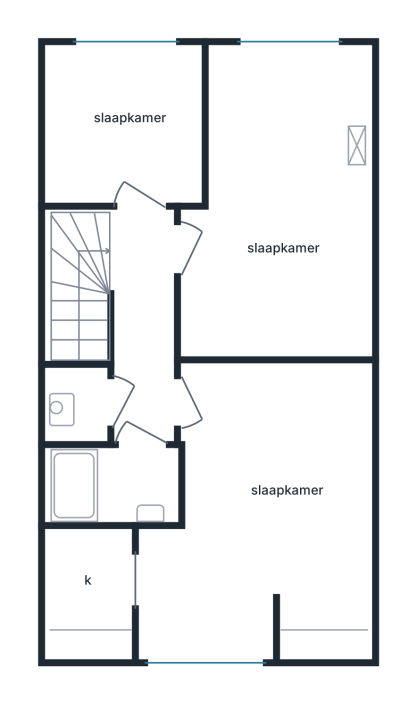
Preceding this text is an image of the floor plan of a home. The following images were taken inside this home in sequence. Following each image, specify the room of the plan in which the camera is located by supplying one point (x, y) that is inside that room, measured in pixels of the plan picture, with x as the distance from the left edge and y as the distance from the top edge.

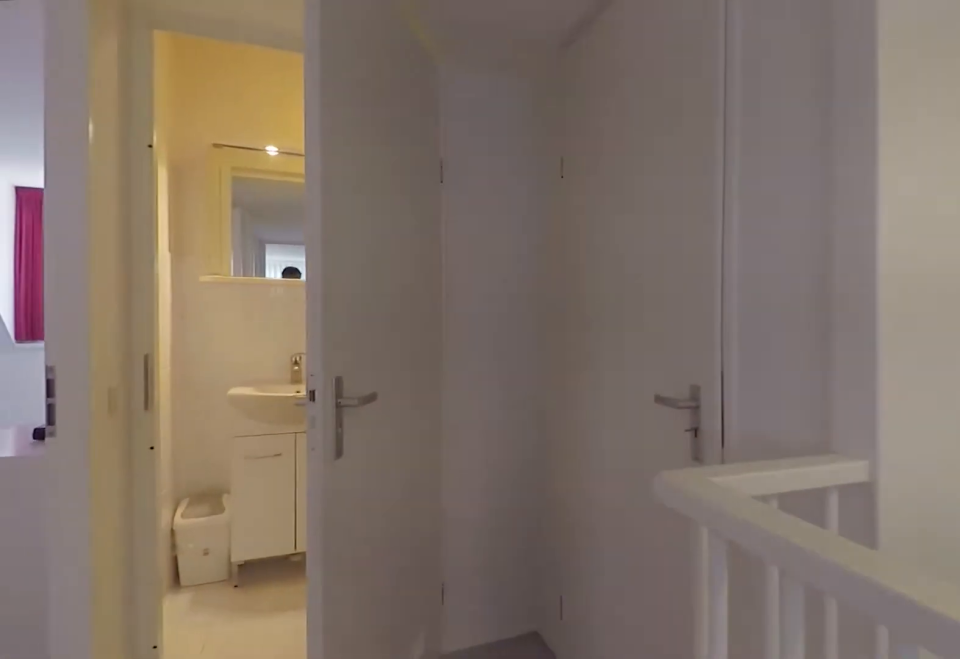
(143, 327)
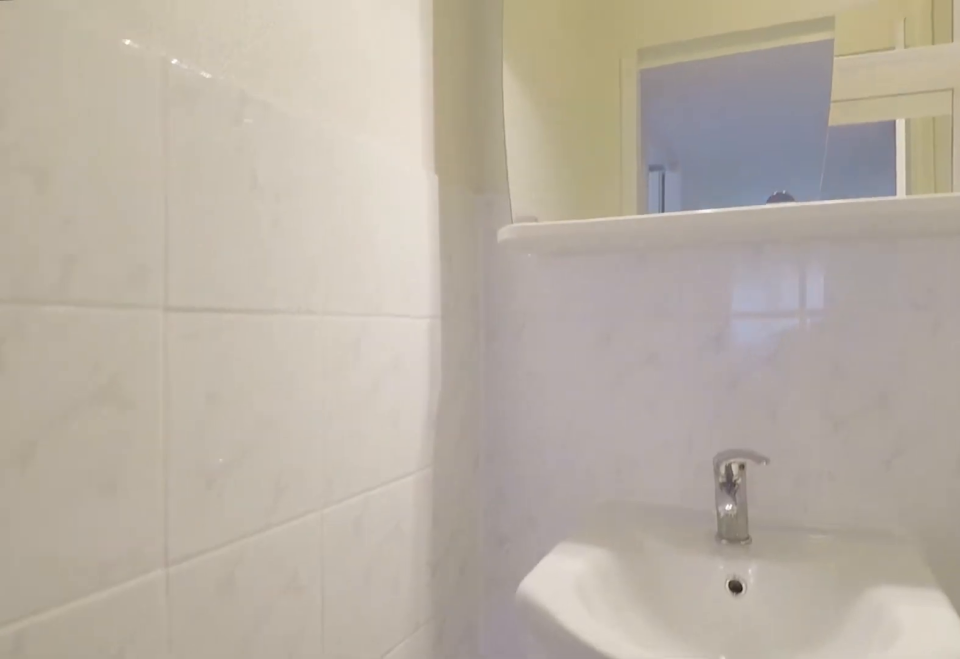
(111, 485)
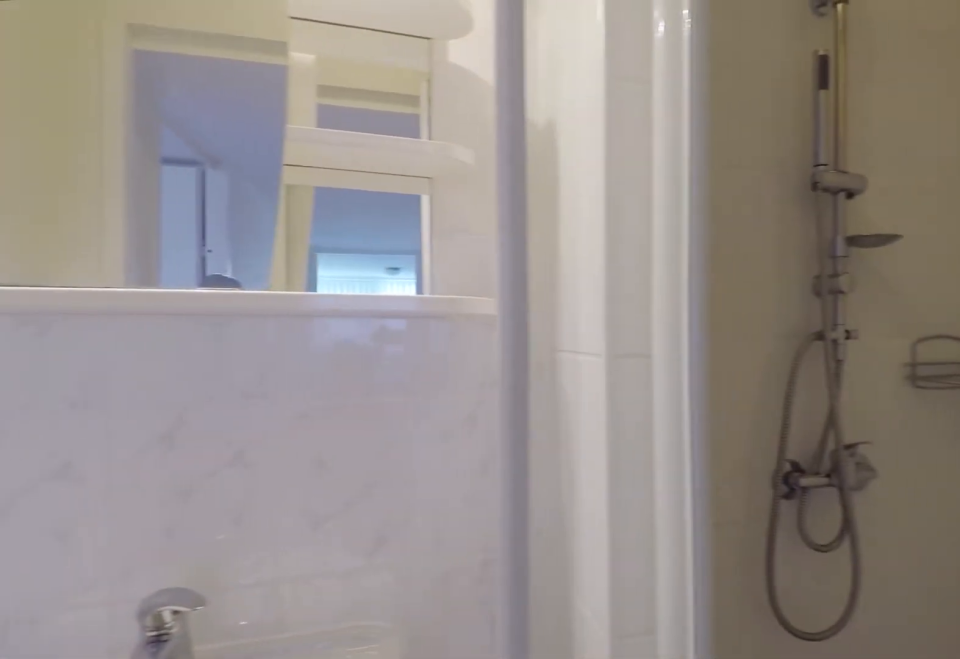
(111, 485)
